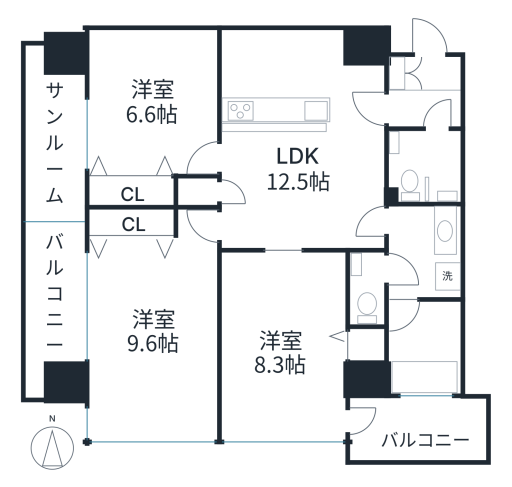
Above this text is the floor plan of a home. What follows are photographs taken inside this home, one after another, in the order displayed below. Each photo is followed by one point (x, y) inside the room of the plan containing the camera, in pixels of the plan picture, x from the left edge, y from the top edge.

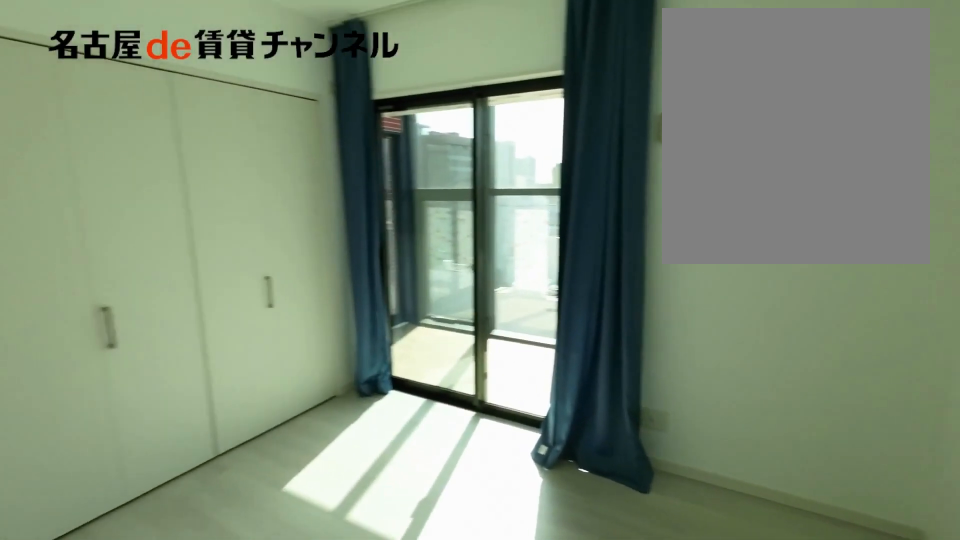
(153, 102)
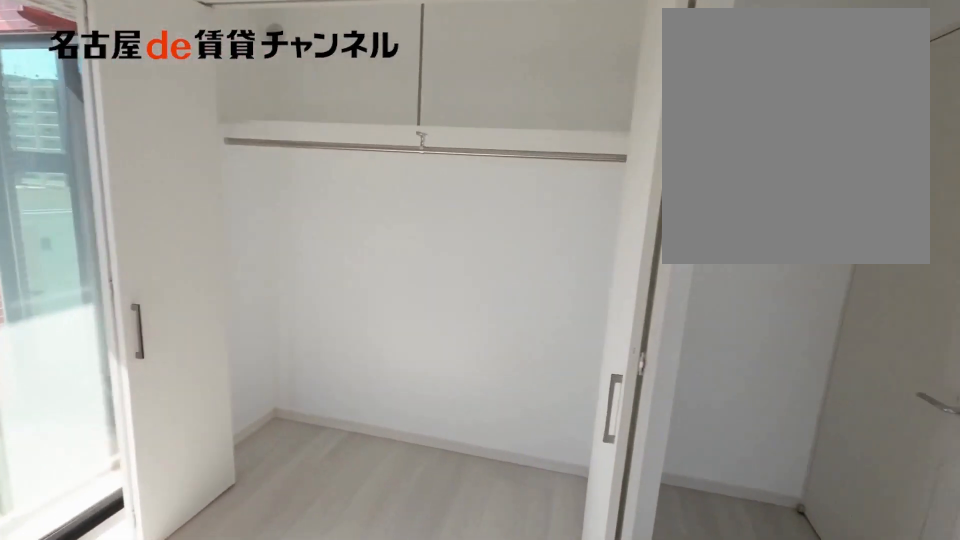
(160, 332)
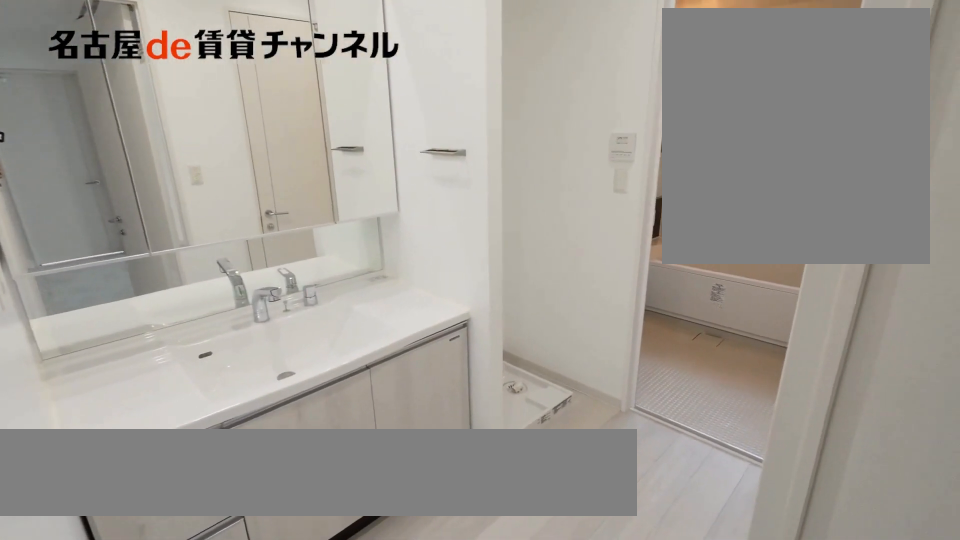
(423, 251)
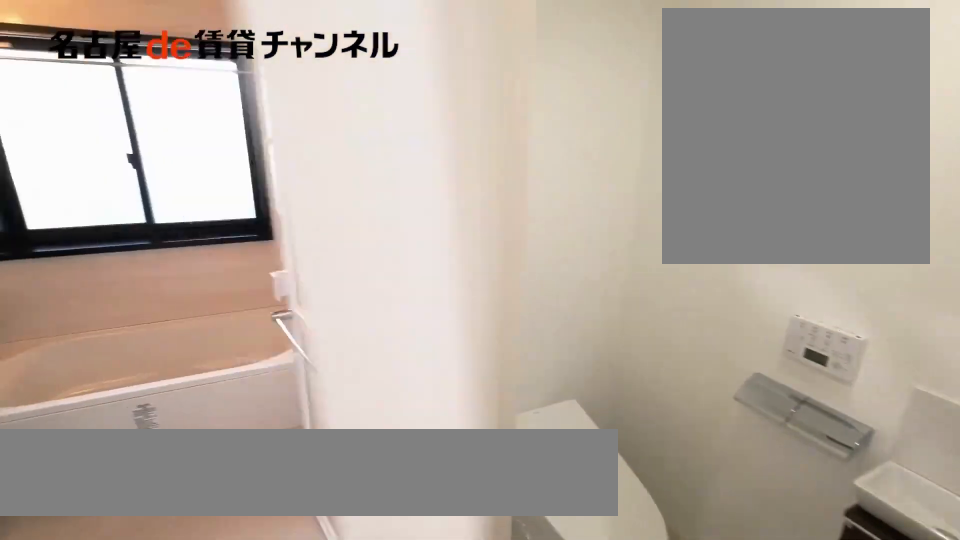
(366, 287)
